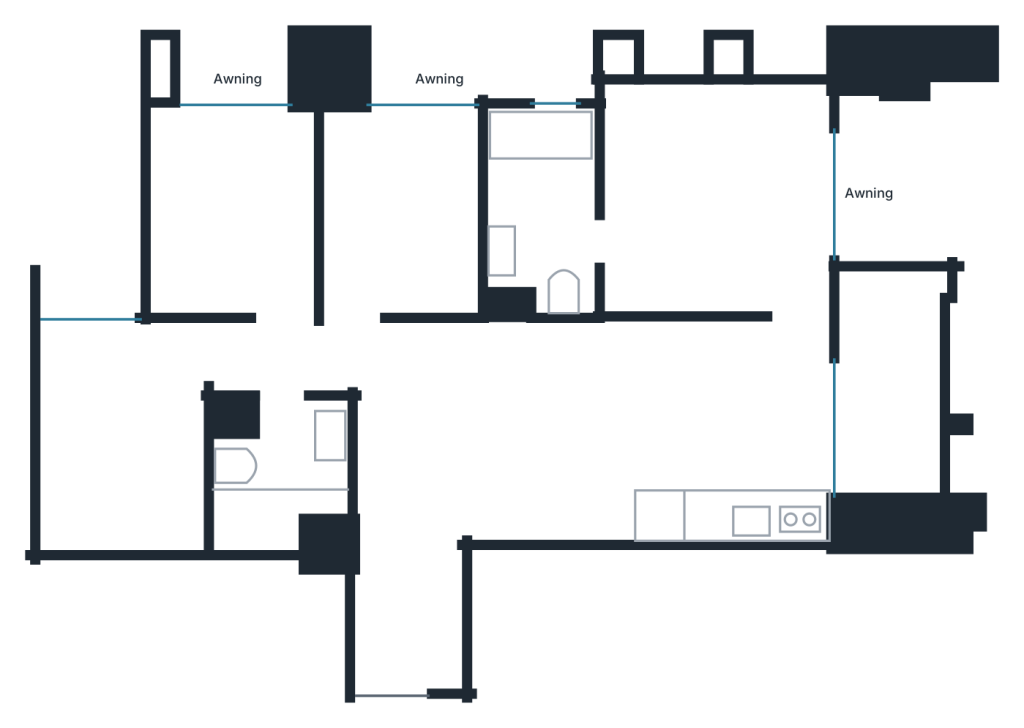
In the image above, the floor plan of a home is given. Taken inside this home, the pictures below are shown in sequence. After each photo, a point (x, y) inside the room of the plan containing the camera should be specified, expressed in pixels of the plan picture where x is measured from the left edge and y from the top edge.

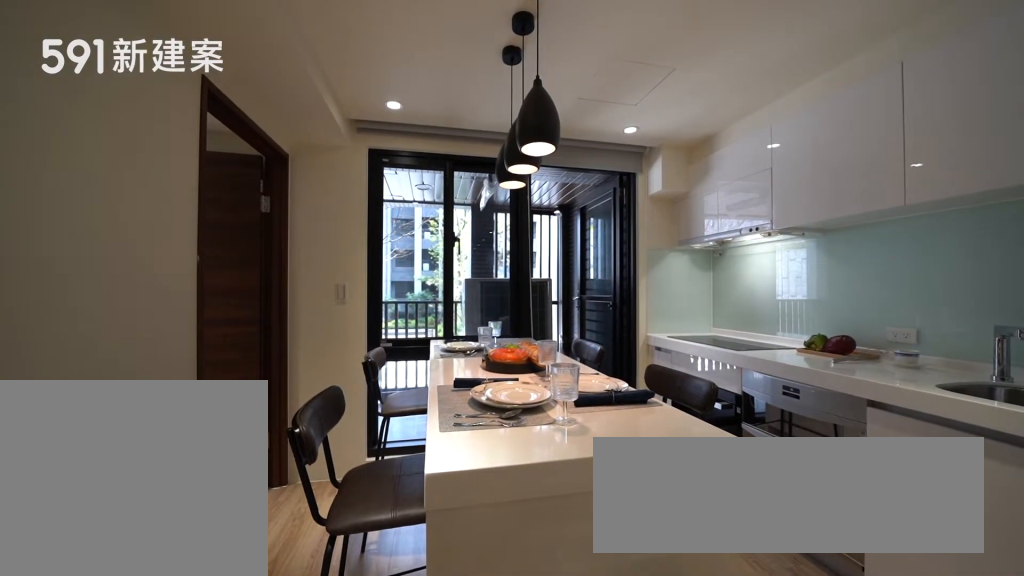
(727, 386)
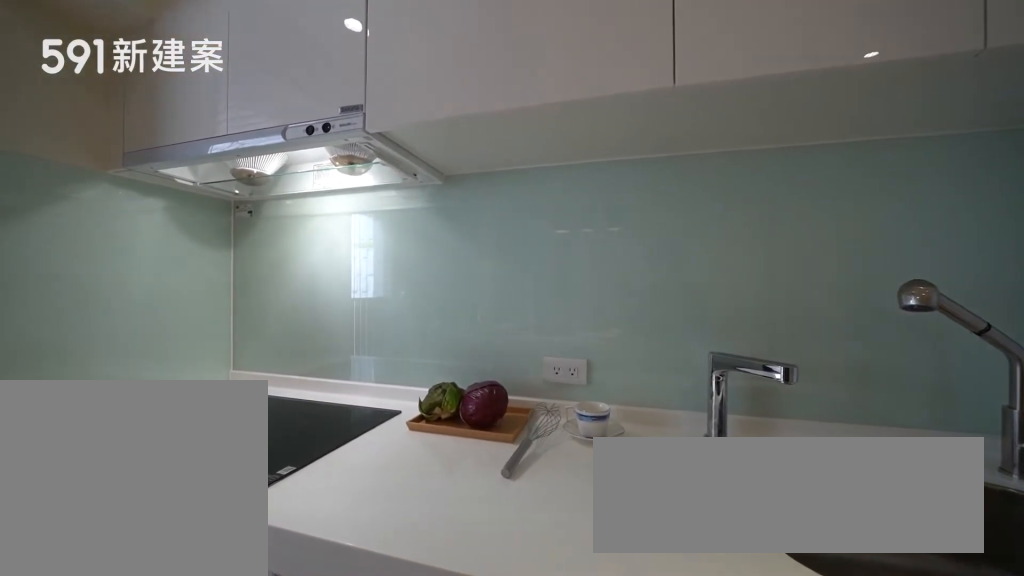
(740, 489)
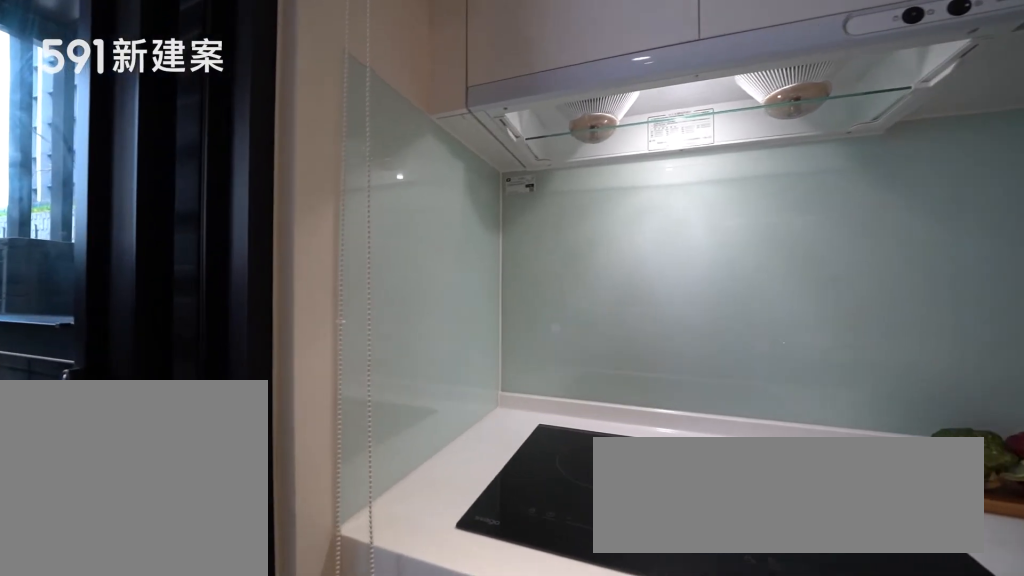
(740, 489)
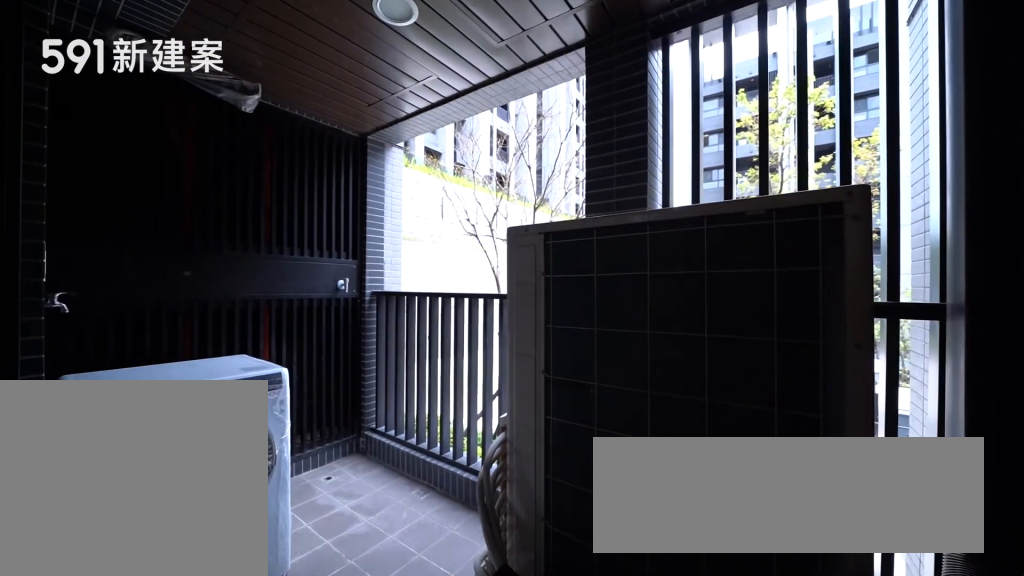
(892, 374)
